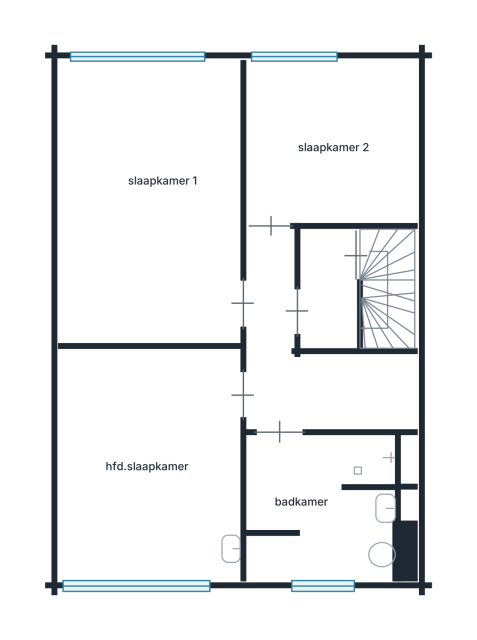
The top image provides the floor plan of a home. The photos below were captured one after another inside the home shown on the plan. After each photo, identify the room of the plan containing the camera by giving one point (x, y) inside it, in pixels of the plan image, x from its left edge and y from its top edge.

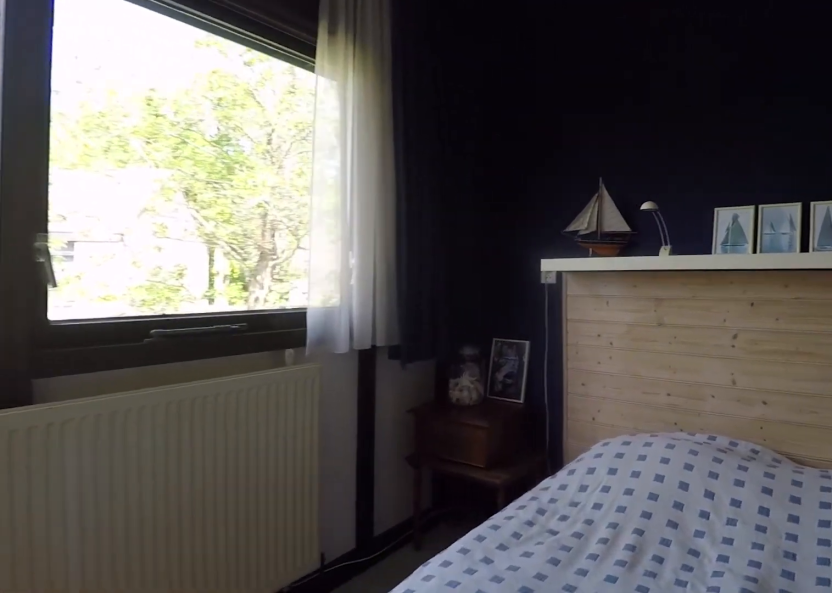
(150, 203)
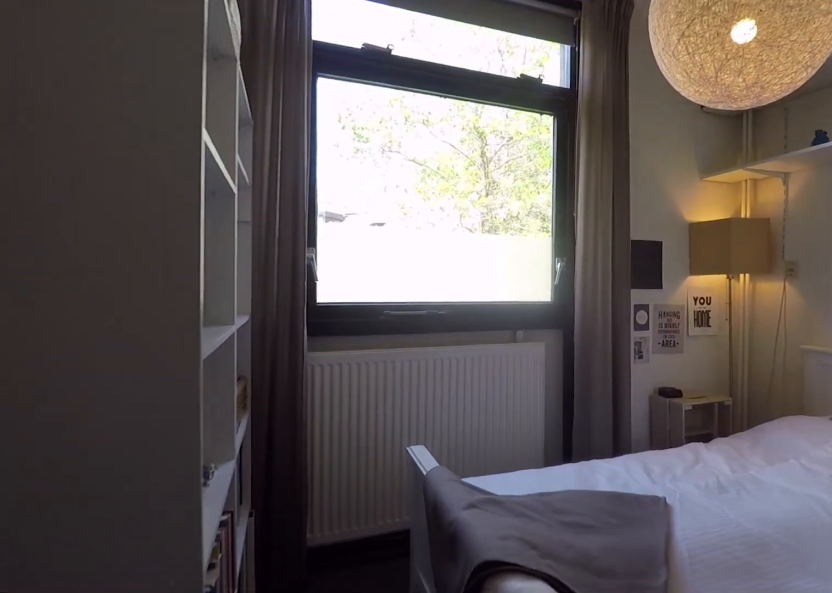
(330, 142)
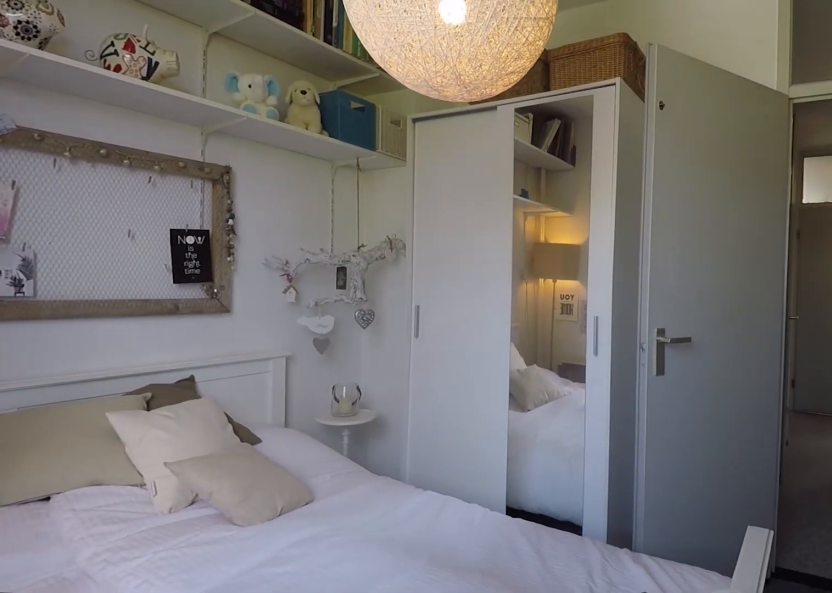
(330, 142)
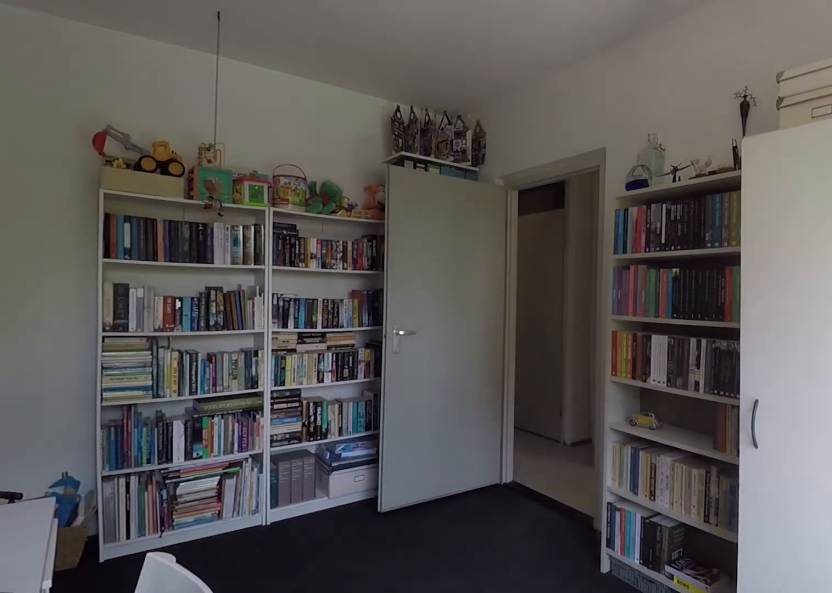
(230, 549)
